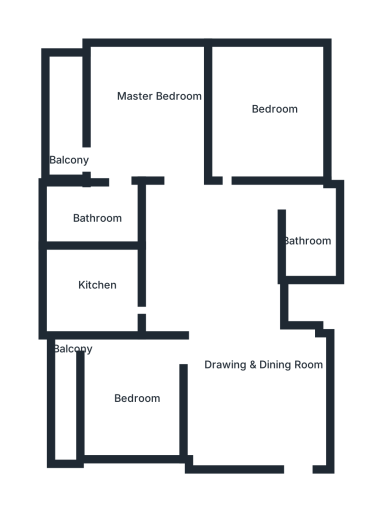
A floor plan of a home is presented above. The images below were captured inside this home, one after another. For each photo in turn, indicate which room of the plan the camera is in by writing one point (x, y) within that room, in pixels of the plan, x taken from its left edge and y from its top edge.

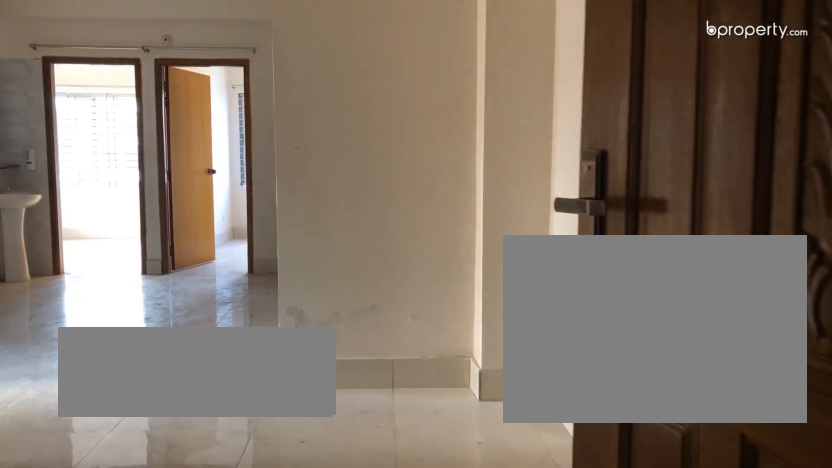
(255, 387)
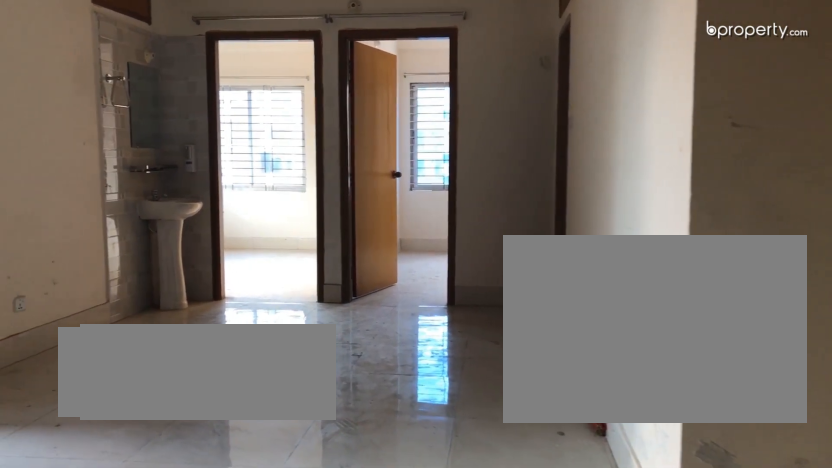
(255, 387)
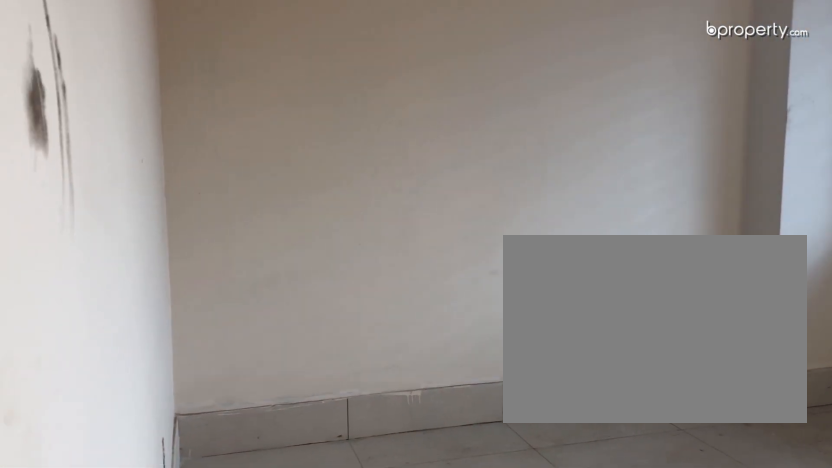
(140, 395)
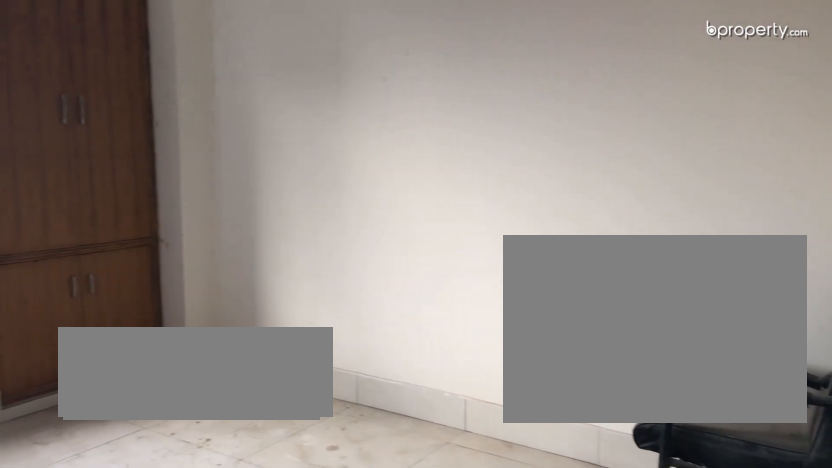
(266, 115)
